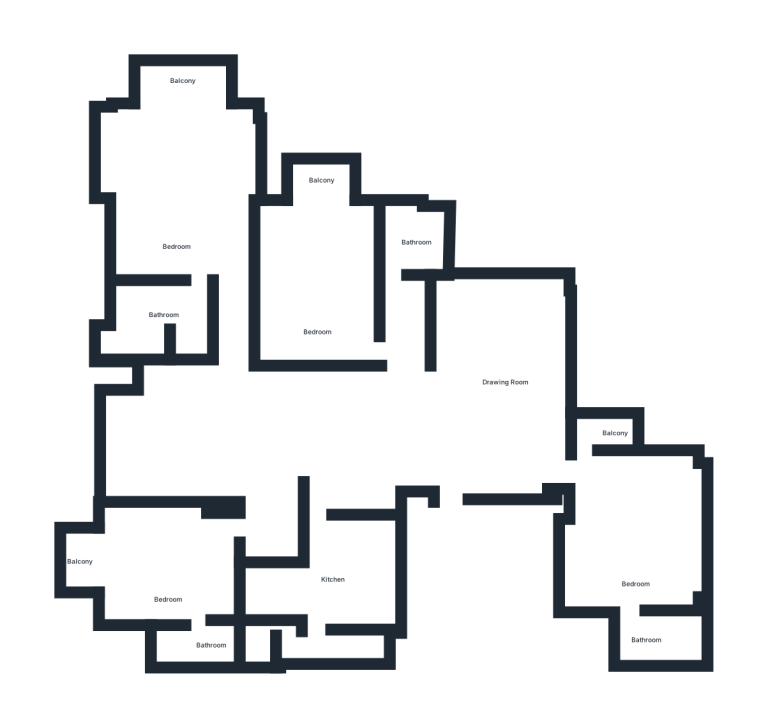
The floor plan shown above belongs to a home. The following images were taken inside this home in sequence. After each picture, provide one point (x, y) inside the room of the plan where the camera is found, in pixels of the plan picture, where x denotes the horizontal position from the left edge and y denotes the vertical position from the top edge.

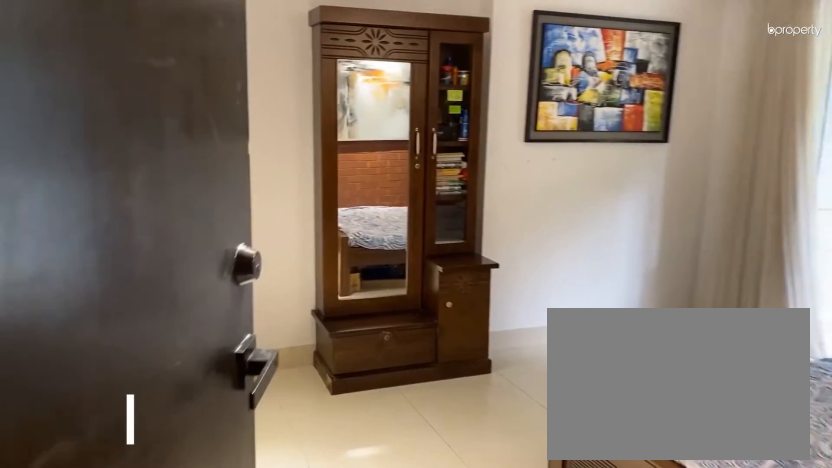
(326, 296)
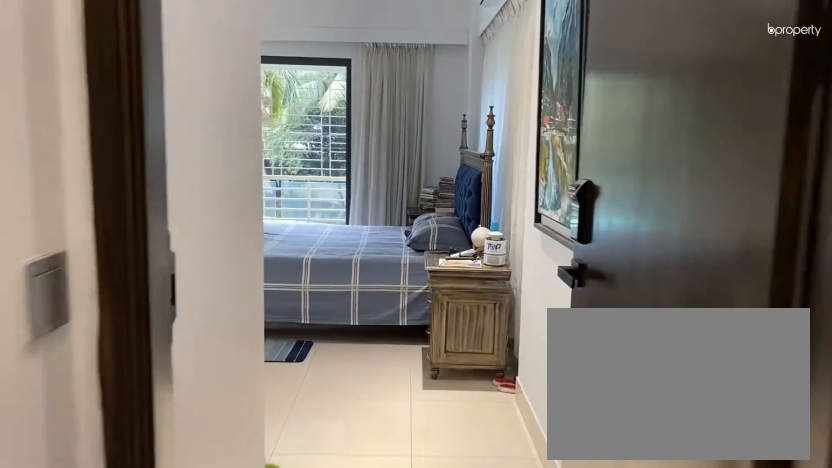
(230, 257)
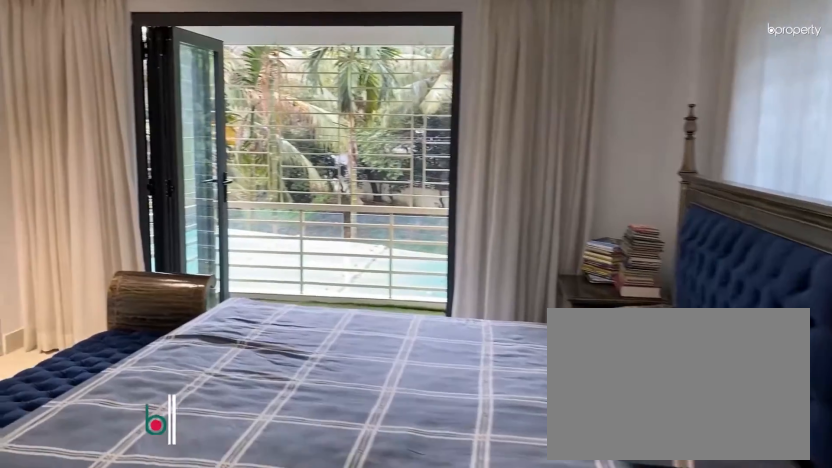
(179, 226)
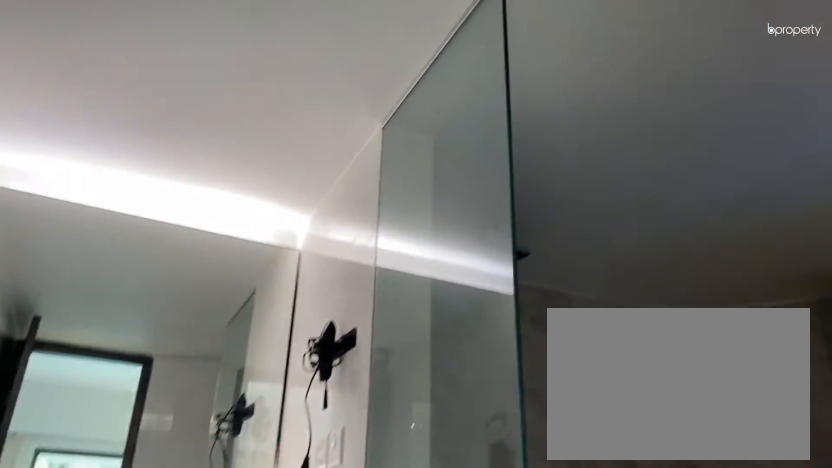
(161, 316)
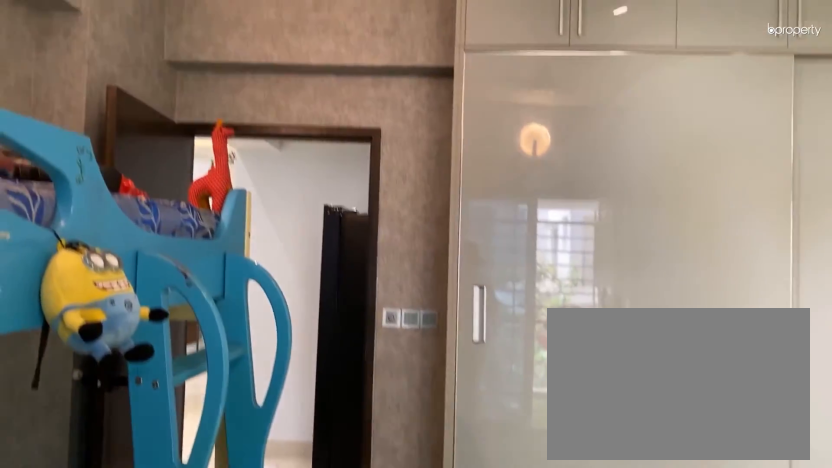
(170, 573)
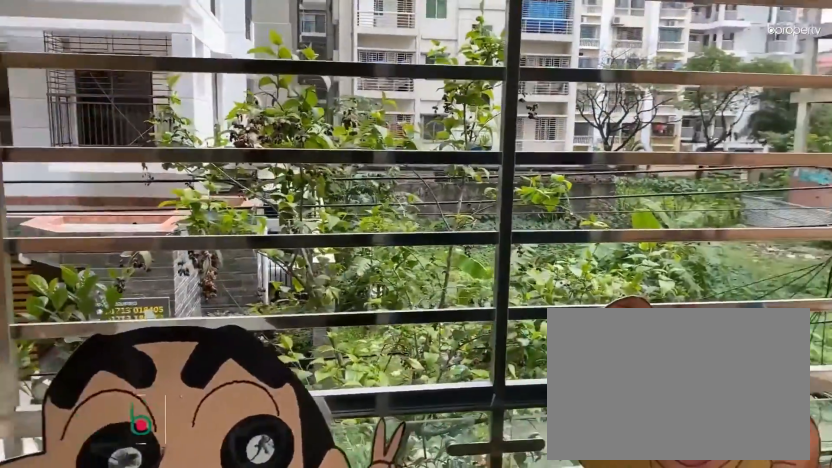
(72, 562)
